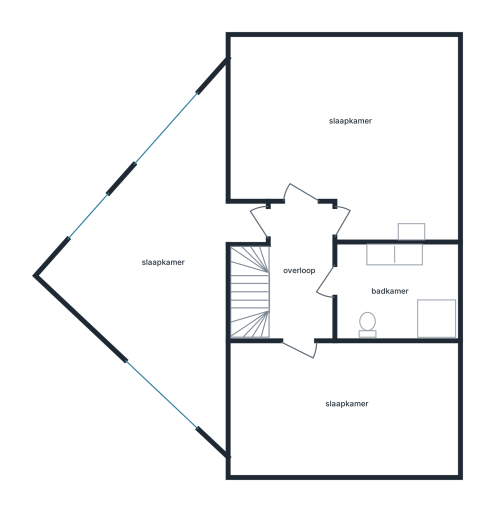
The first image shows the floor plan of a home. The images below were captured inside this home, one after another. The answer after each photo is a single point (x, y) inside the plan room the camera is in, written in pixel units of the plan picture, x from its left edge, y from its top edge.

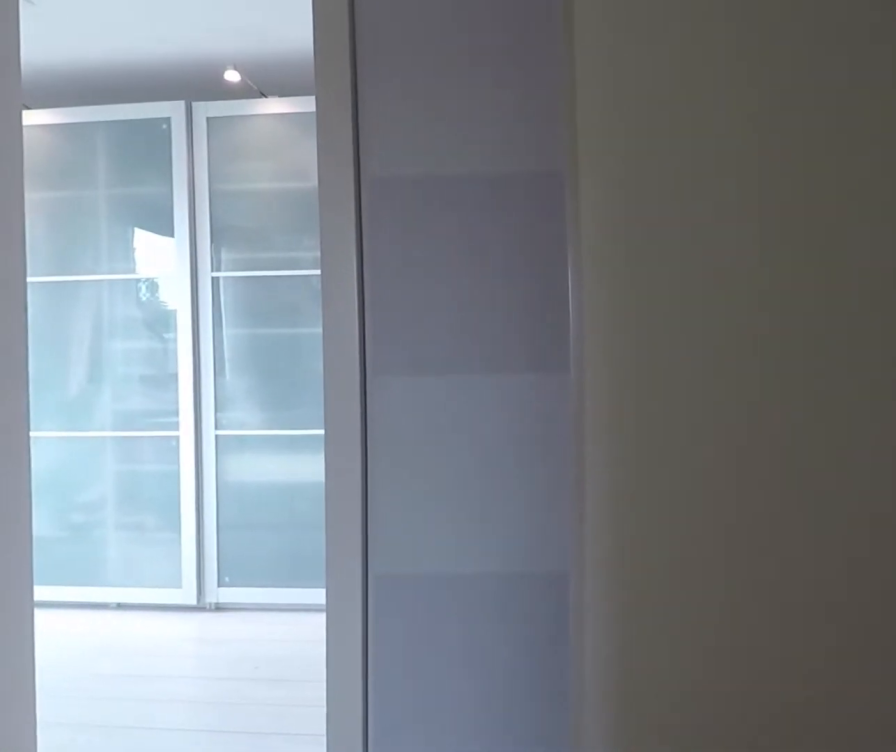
(323, 320)
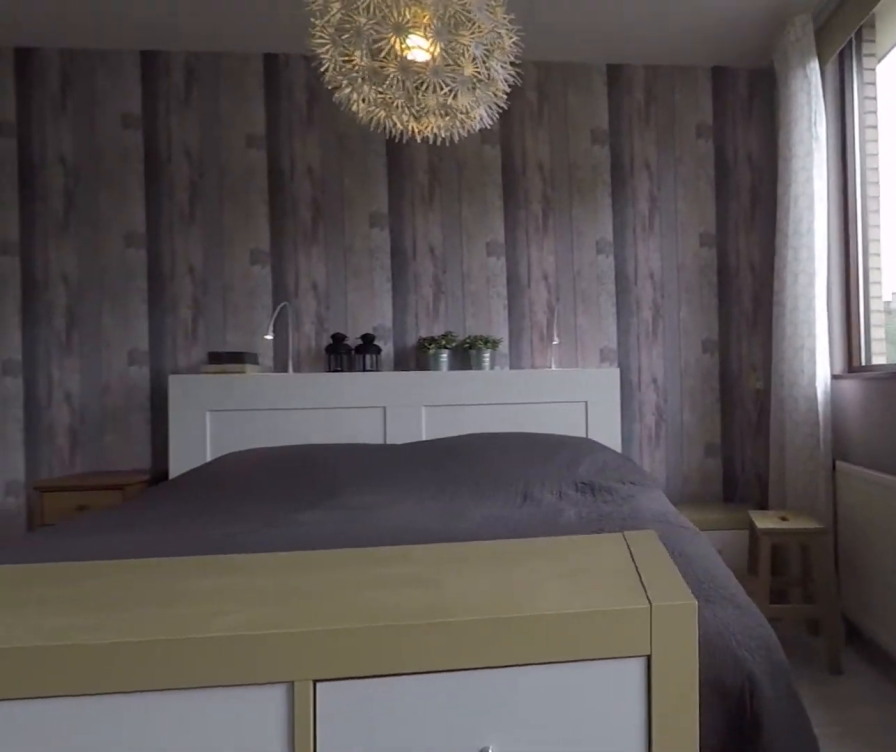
(454, 140)
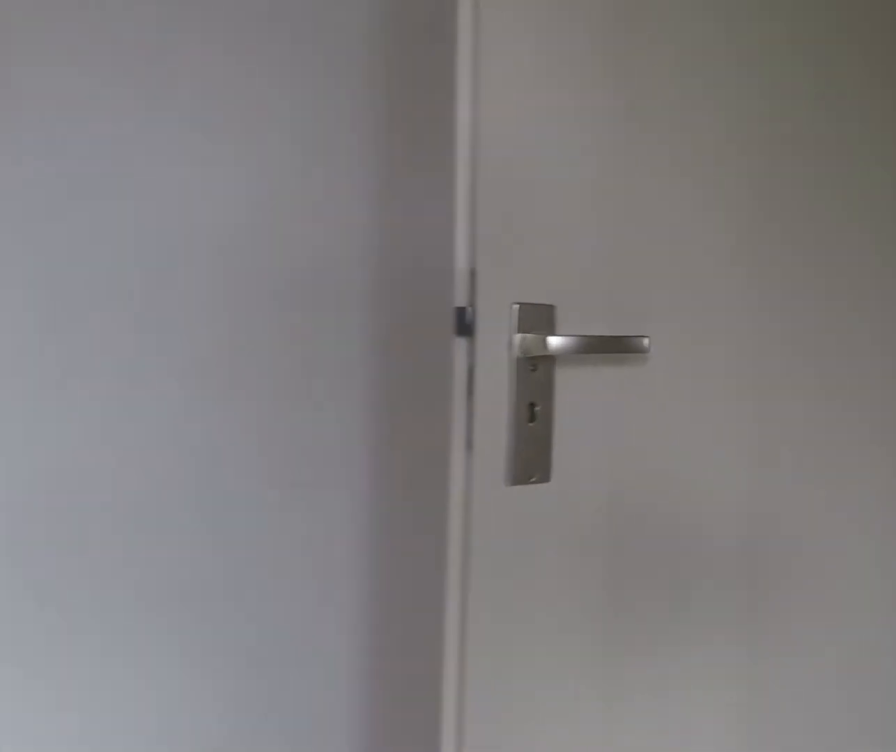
(454, 140)
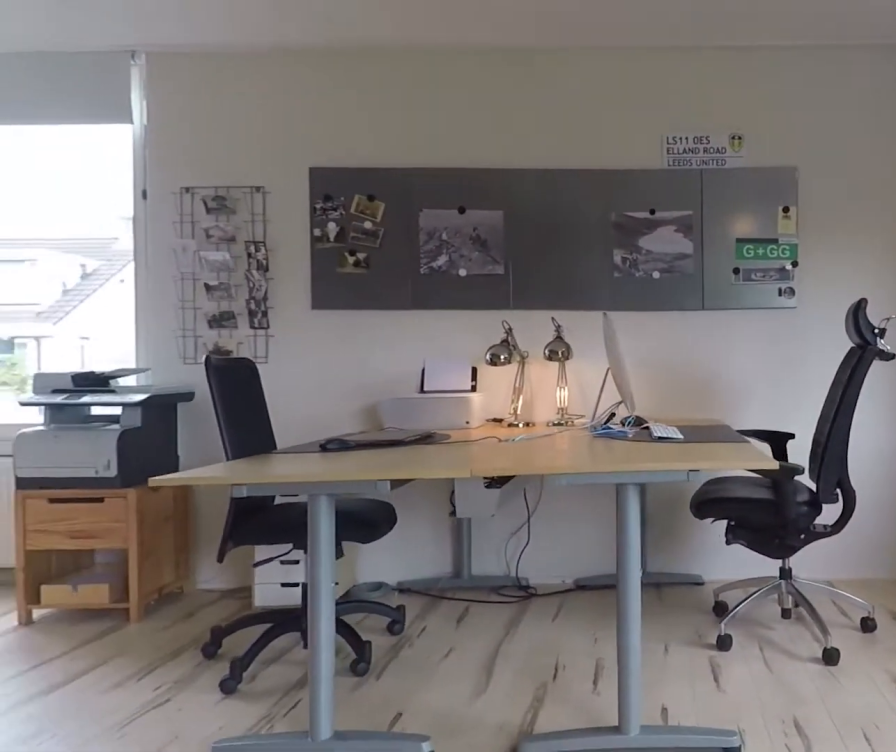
(171, 350)
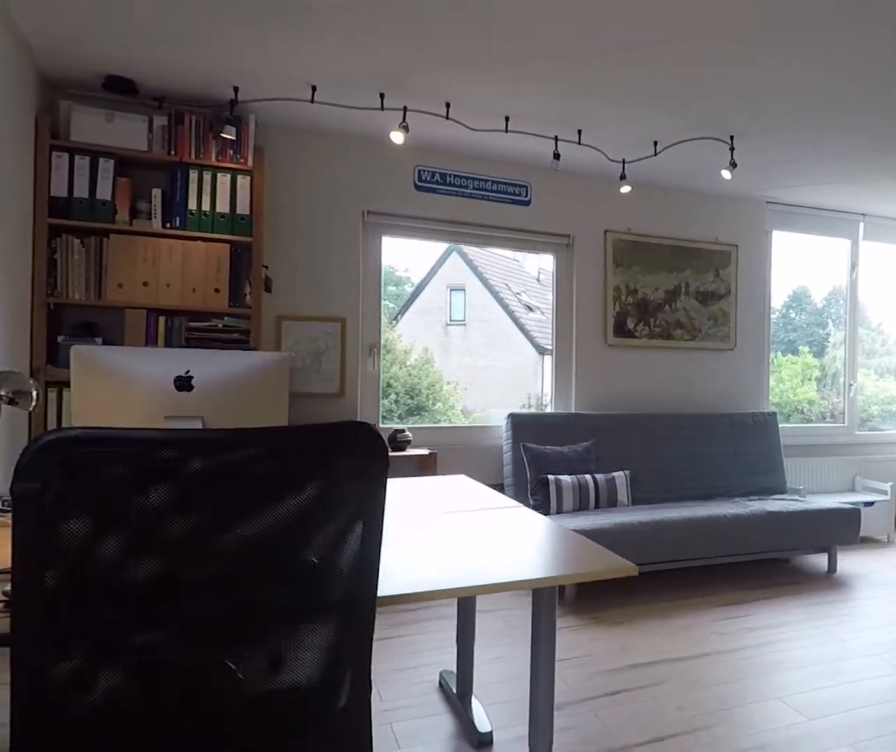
(171, 350)
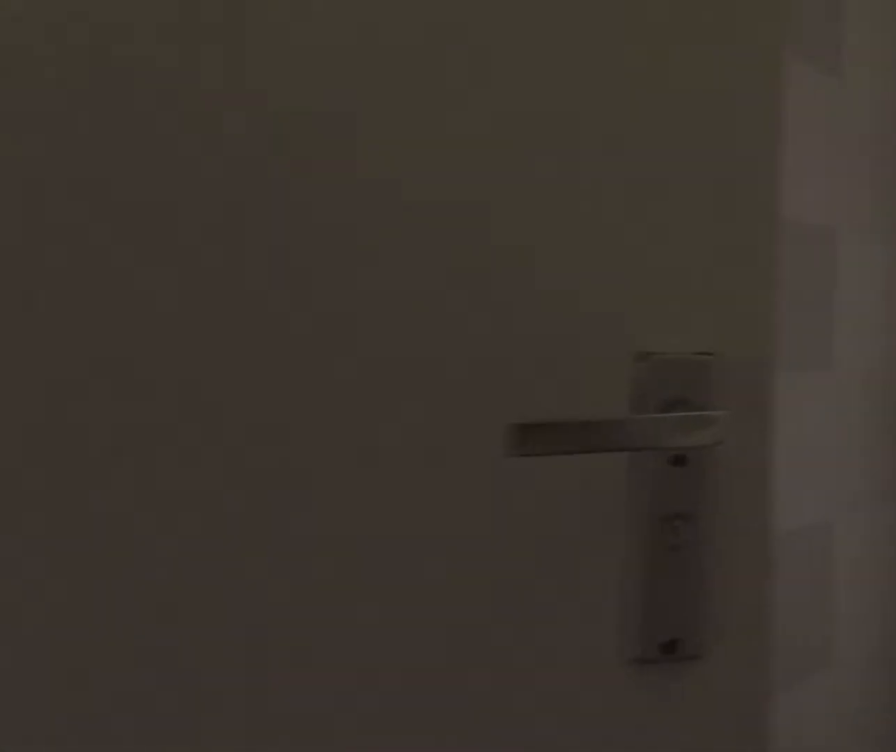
(322, 322)
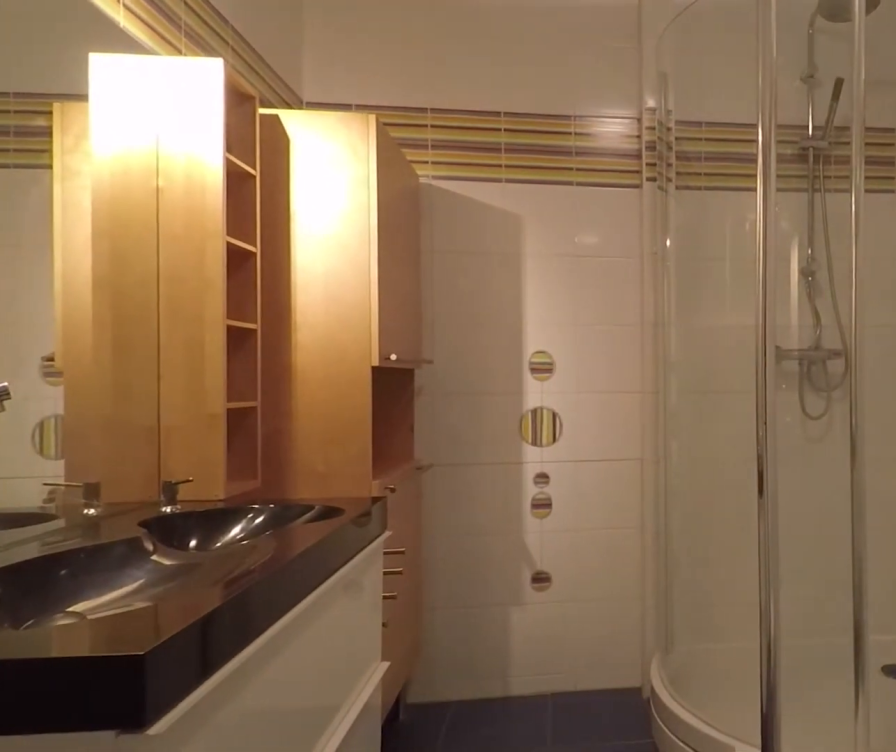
(397, 291)
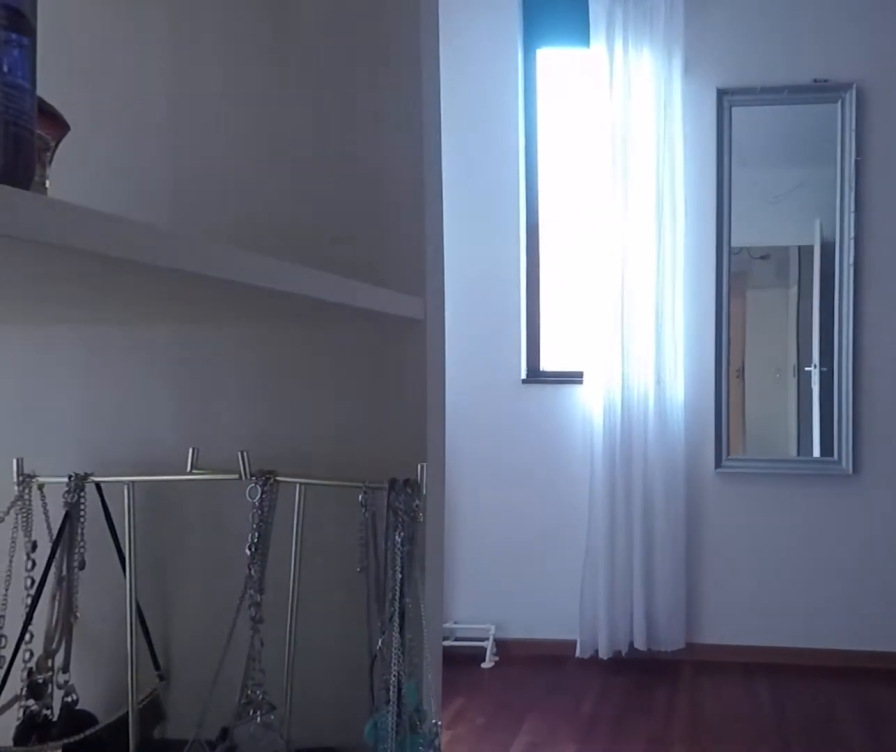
(343, 408)
